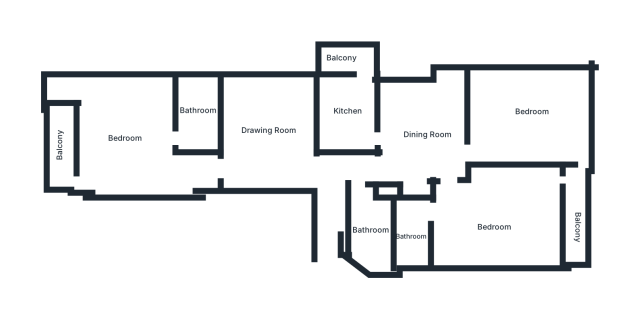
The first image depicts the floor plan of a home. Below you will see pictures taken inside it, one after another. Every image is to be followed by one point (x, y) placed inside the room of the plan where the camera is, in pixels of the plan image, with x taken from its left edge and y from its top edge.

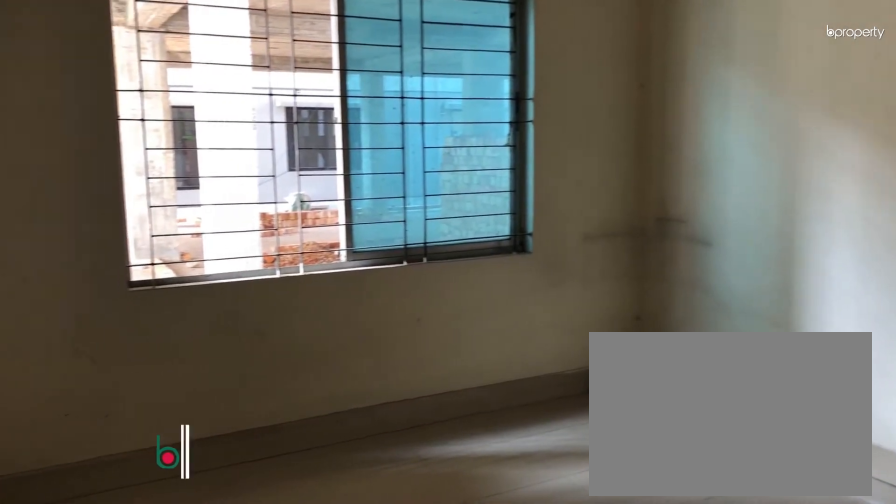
(268, 128)
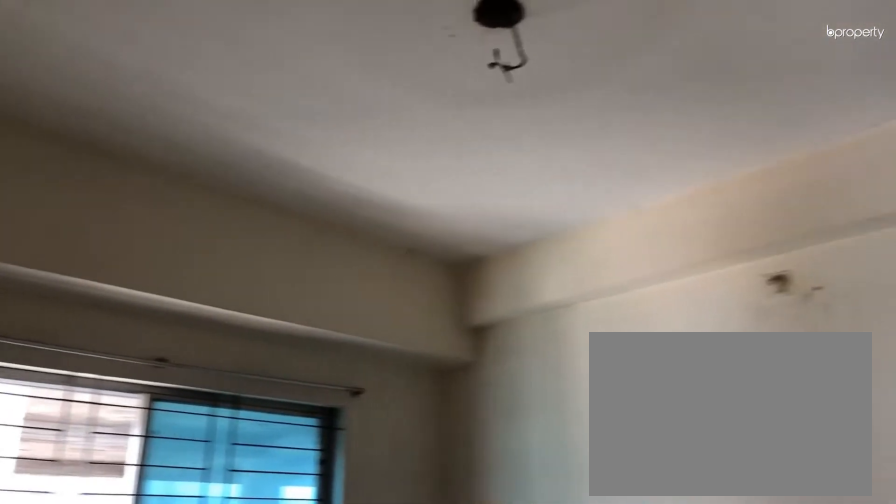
(268, 128)
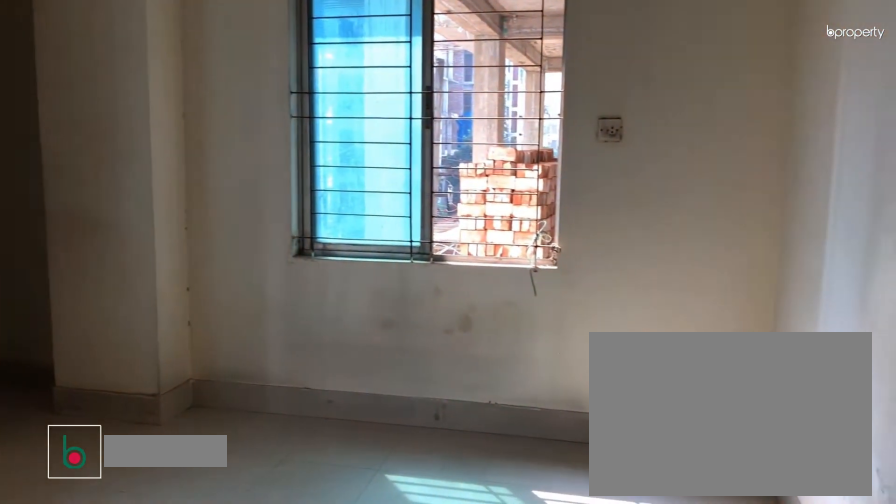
(126, 139)
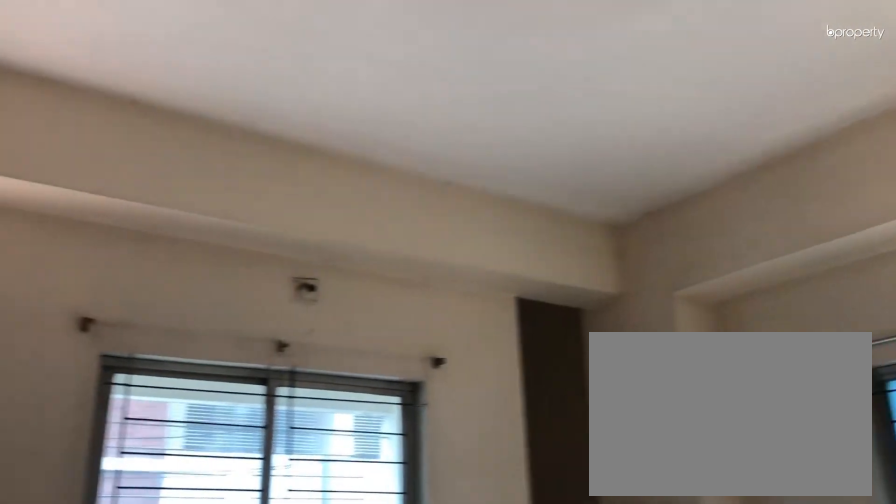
(126, 139)
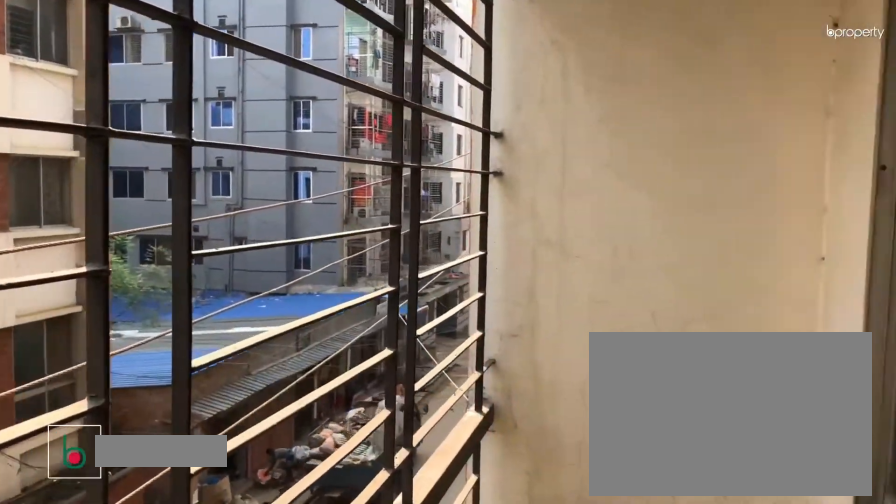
(61, 140)
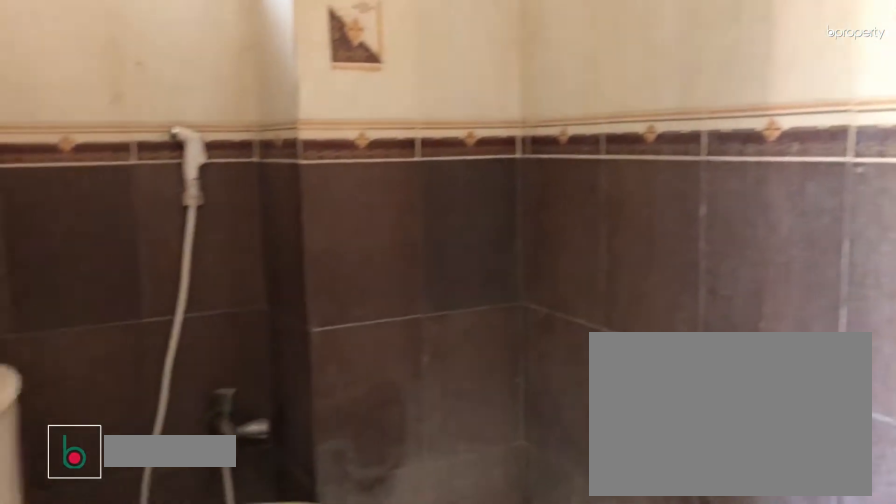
(196, 116)
